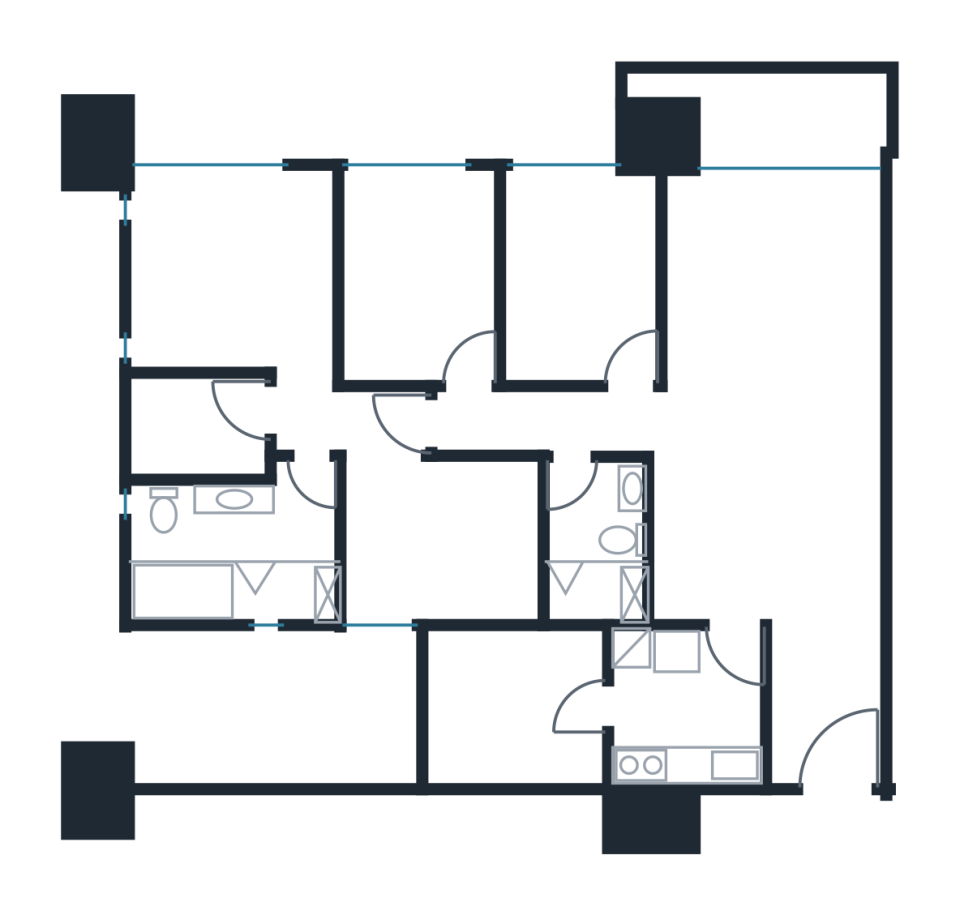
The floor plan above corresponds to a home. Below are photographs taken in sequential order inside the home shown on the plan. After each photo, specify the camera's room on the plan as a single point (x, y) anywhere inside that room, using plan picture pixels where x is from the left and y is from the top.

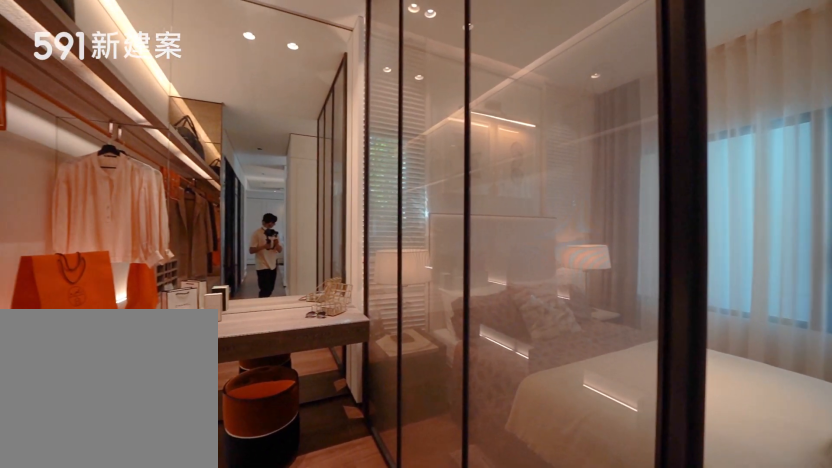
(228, 318)
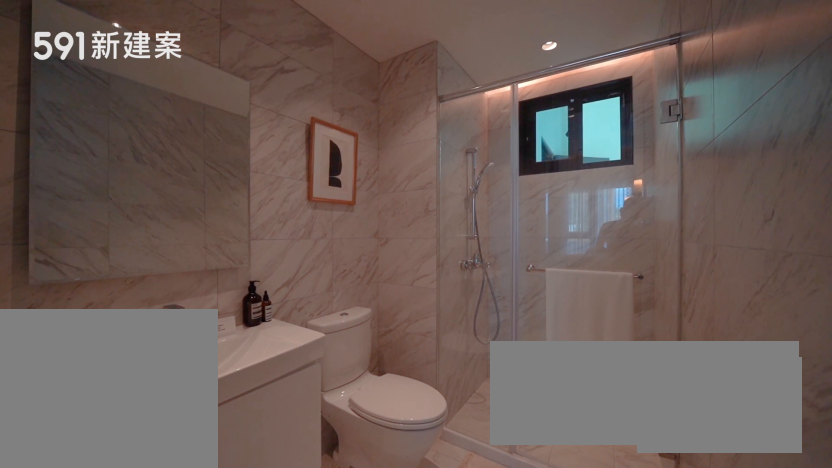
(592, 548)
